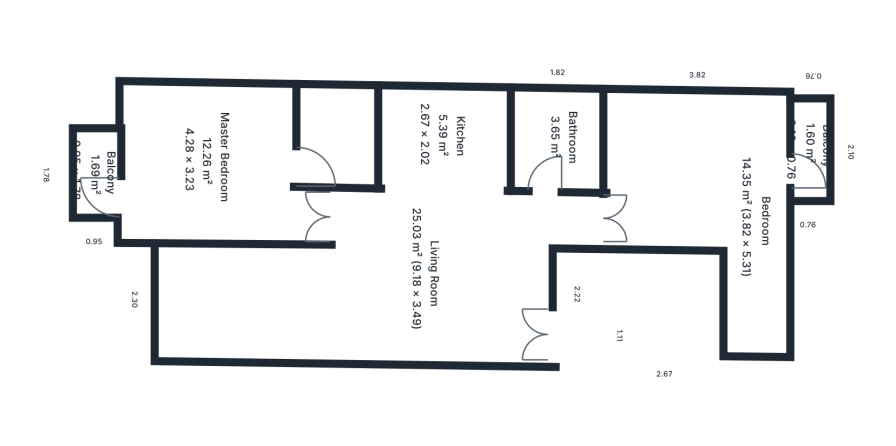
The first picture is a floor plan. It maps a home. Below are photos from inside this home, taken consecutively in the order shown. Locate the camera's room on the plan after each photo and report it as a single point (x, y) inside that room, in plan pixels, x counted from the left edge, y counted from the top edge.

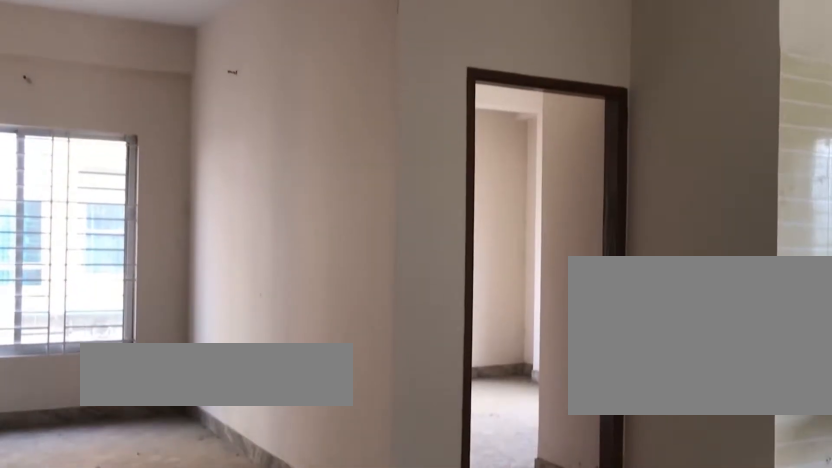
(412, 290)
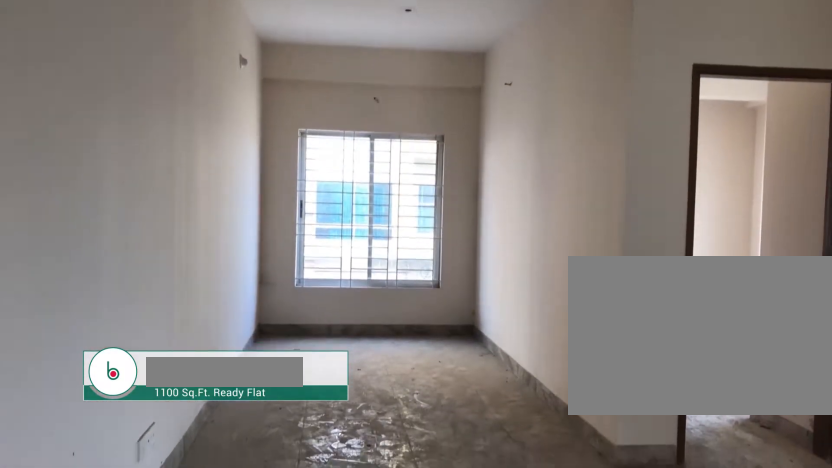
(412, 290)
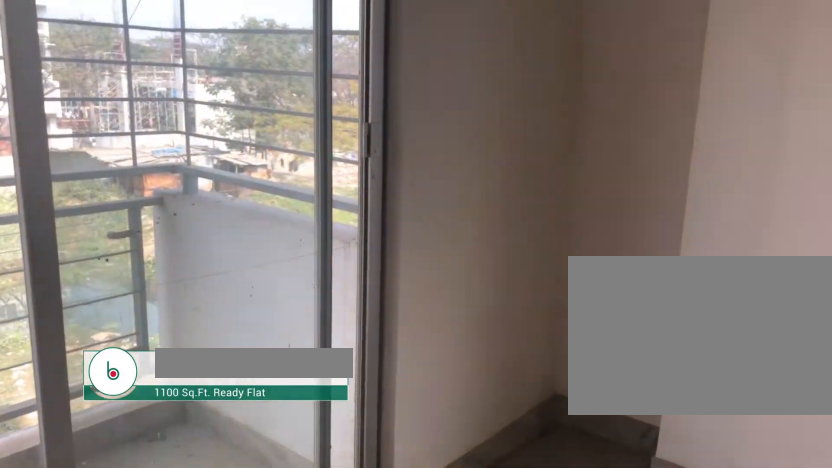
(260, 189)
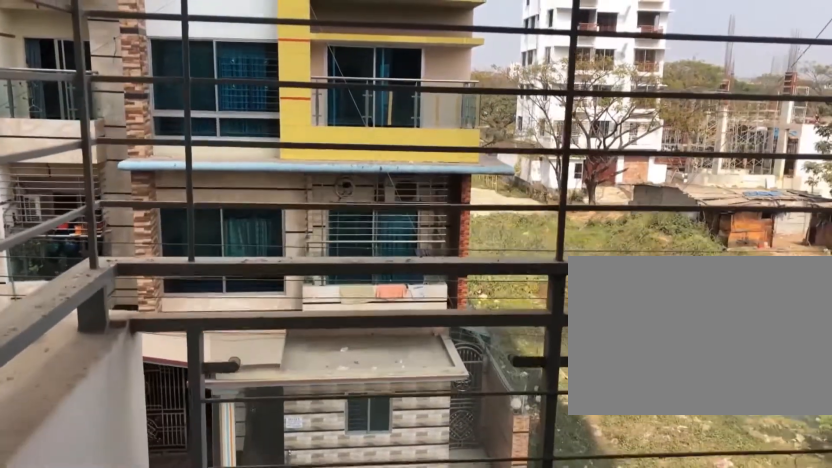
(93, 172)
